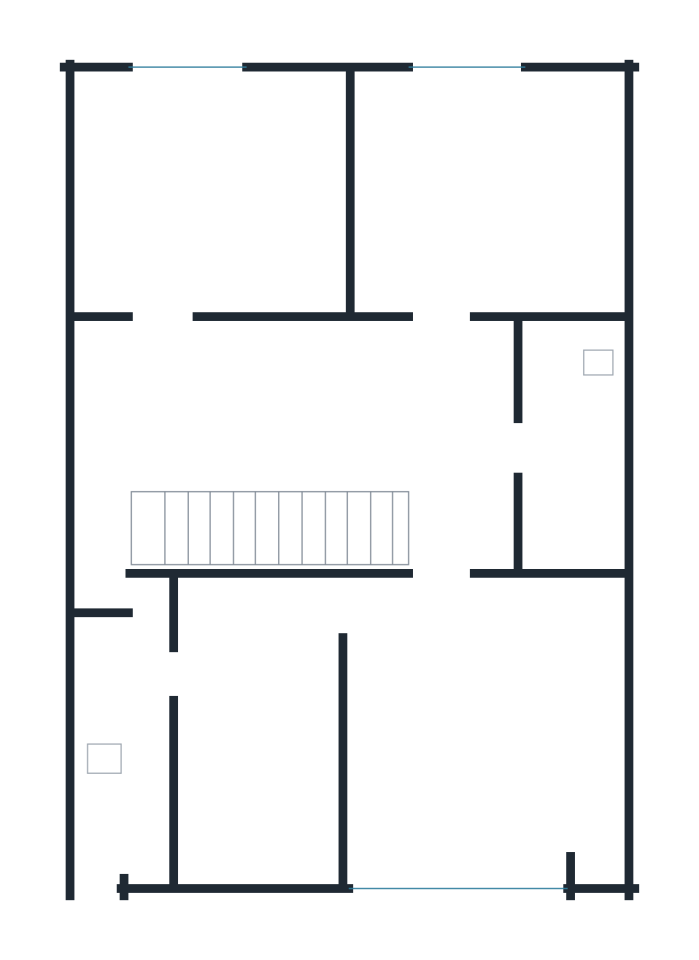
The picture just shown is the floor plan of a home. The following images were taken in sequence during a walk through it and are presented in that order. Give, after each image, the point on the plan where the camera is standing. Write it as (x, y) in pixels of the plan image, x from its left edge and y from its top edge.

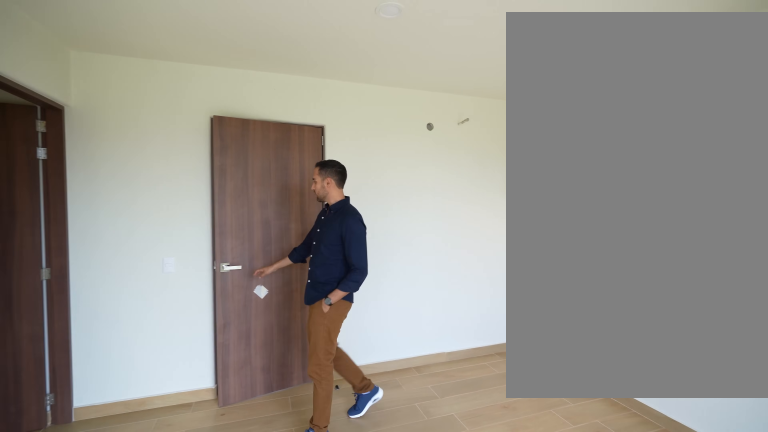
(377, 852)
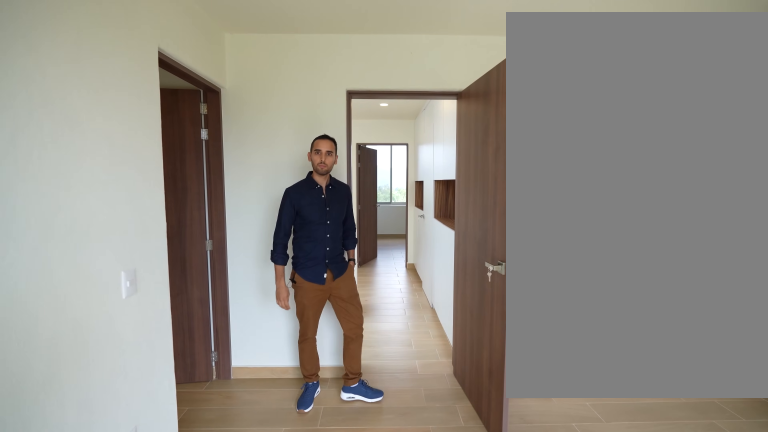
(421, 859)
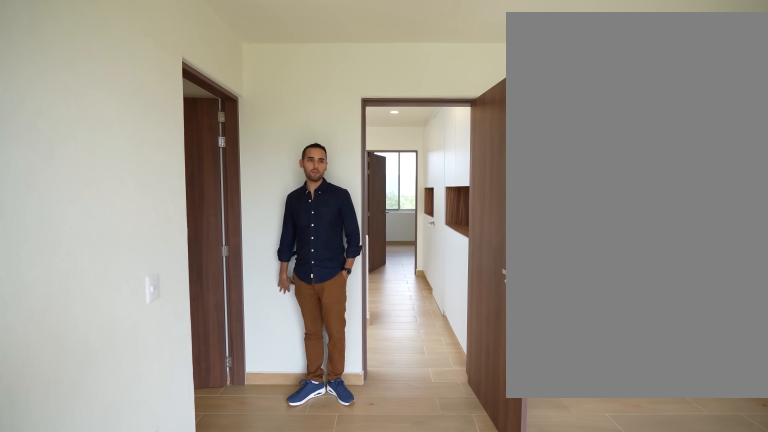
(426, 861)
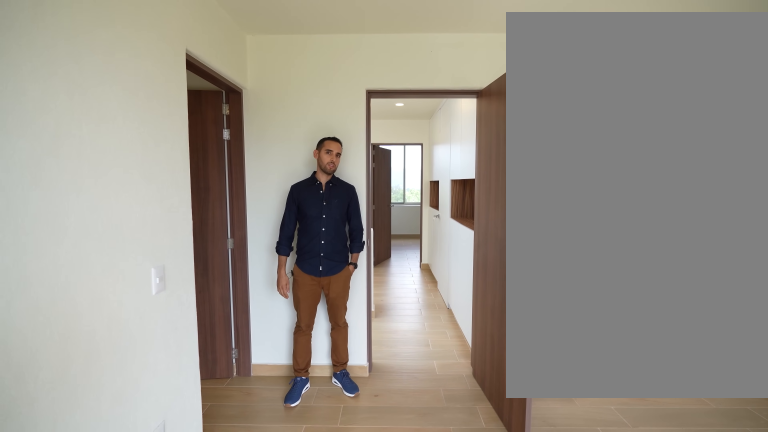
(426, 861)
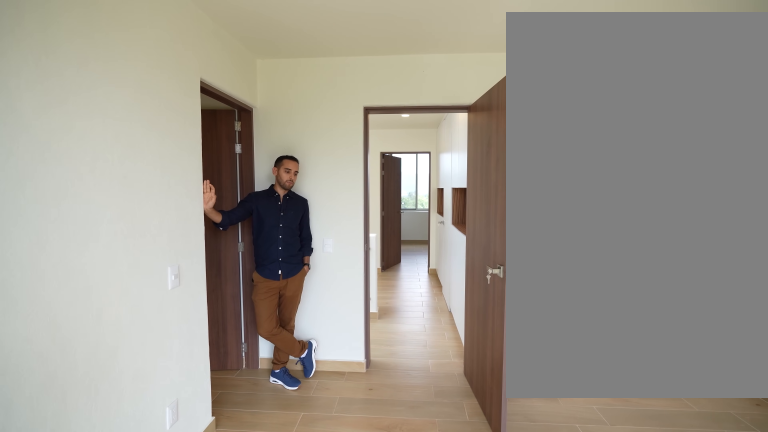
(432, 861)
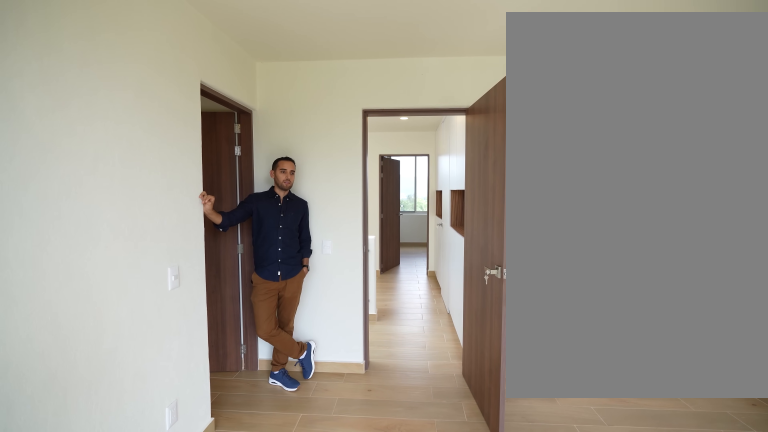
(432, 860)
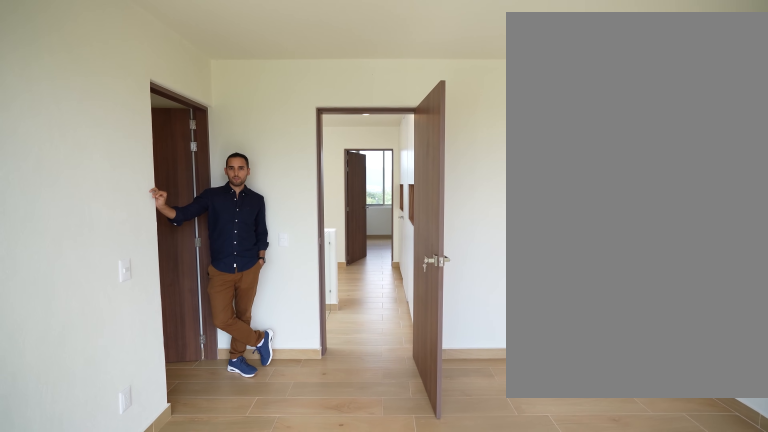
(437, 861)
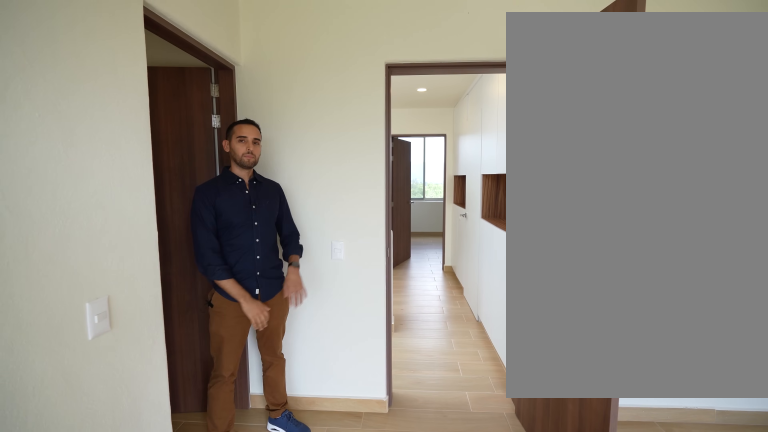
(444, 785)
